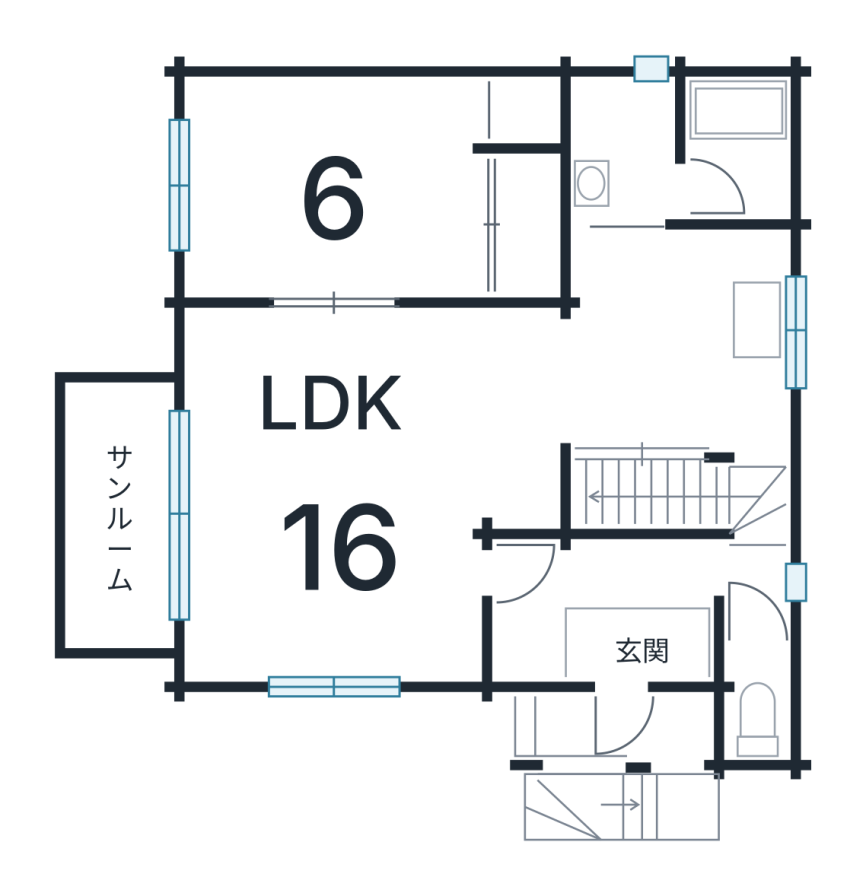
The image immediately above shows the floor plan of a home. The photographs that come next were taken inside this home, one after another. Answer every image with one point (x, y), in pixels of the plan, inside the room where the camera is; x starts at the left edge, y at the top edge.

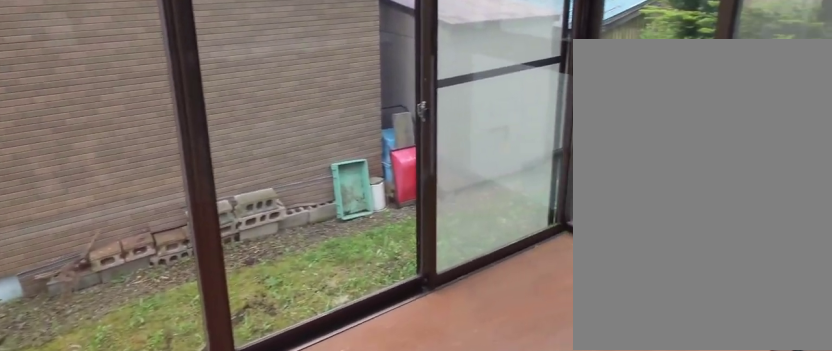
(123, 503)
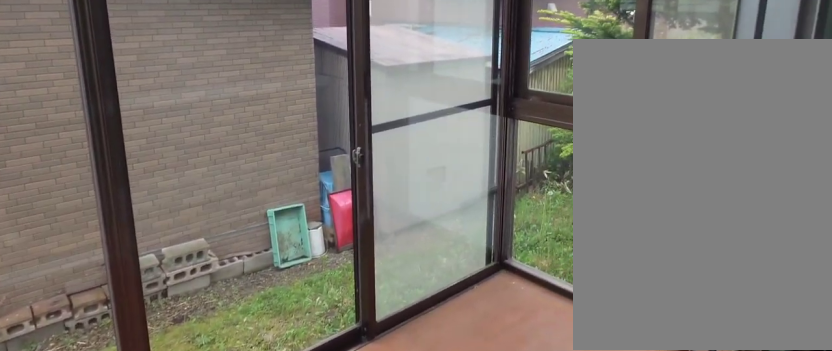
(123, 503)
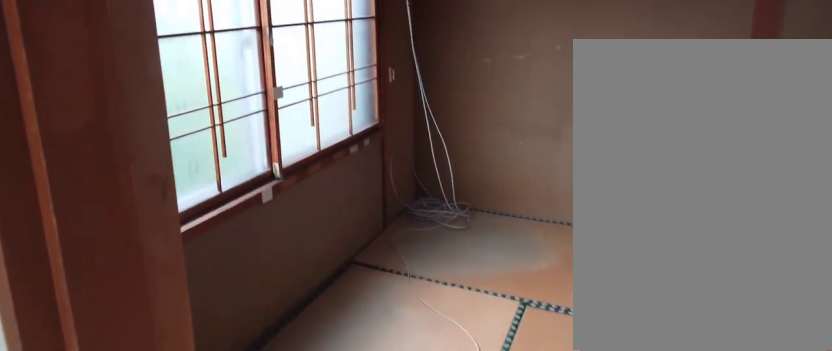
(337, 187)
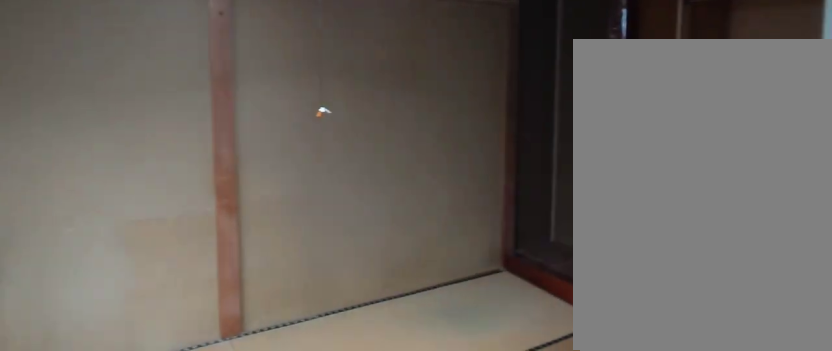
(337, 187)
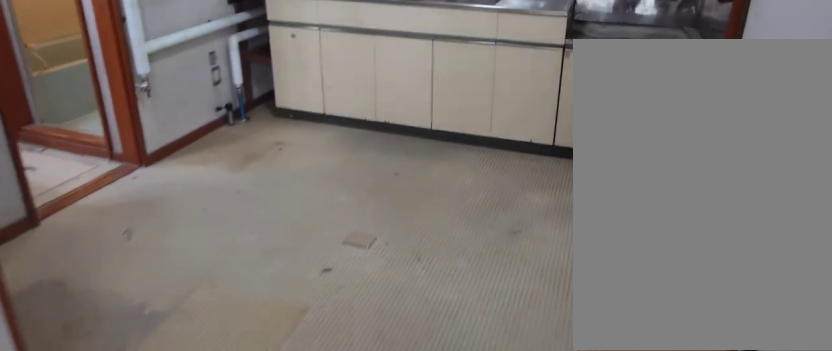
(653, 335)
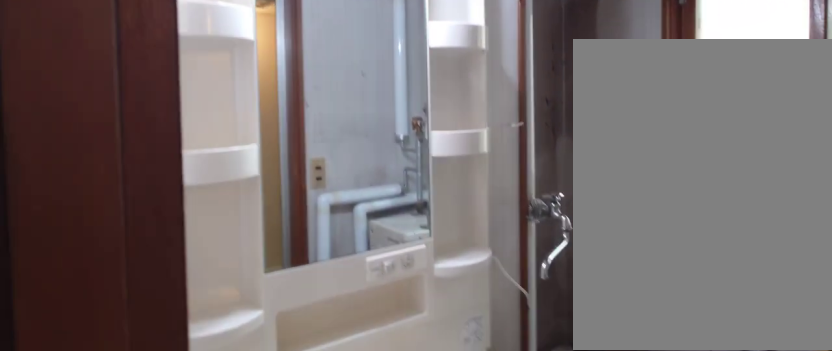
(594, 149)
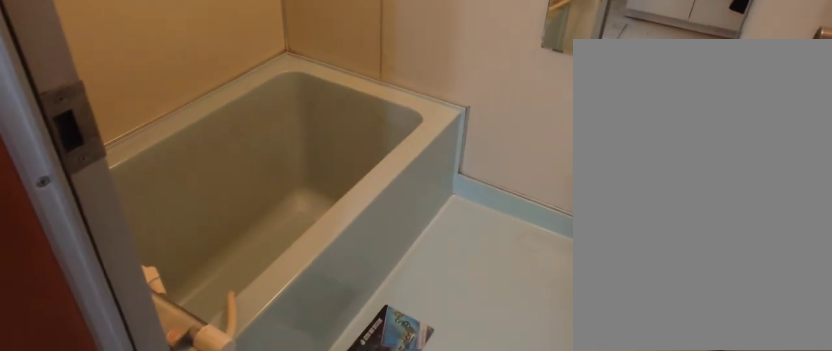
(732, 160)
